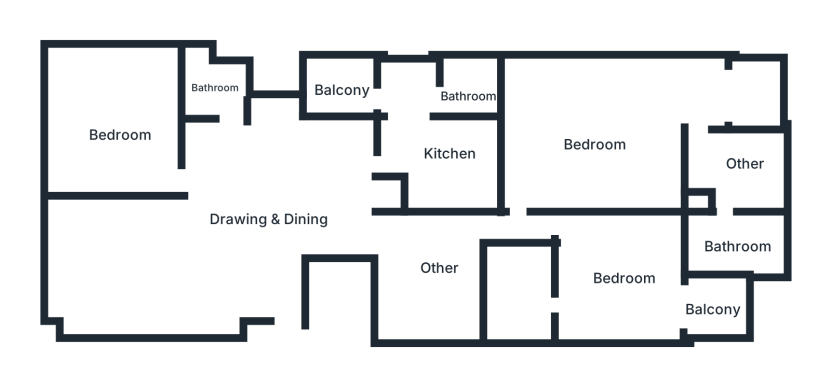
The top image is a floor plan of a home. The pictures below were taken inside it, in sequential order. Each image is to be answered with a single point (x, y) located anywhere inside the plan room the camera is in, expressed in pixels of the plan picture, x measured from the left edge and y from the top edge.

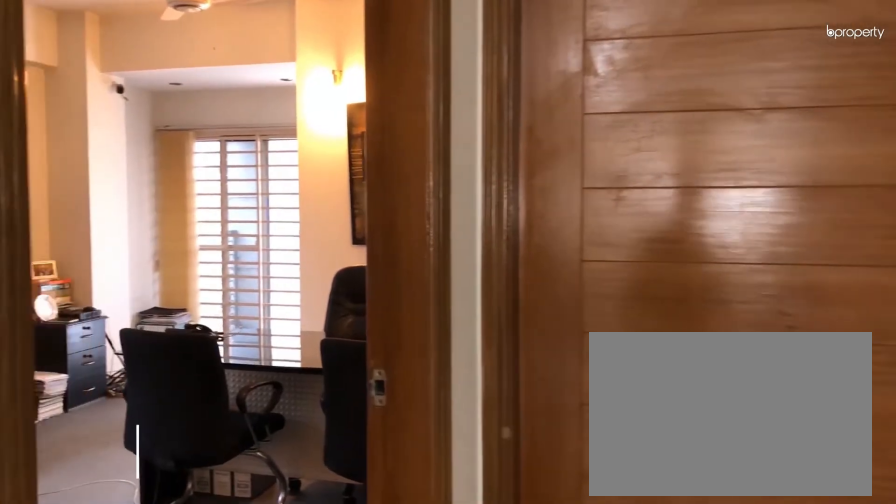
(528, 184)
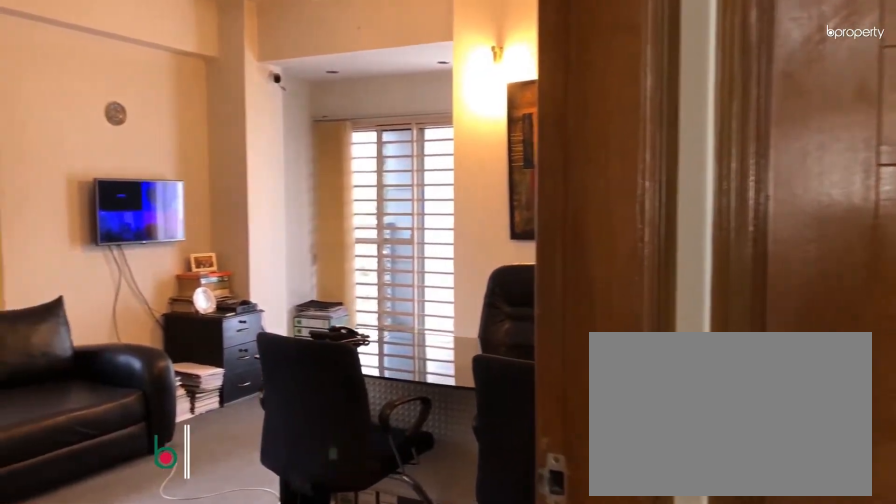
(595, 144)
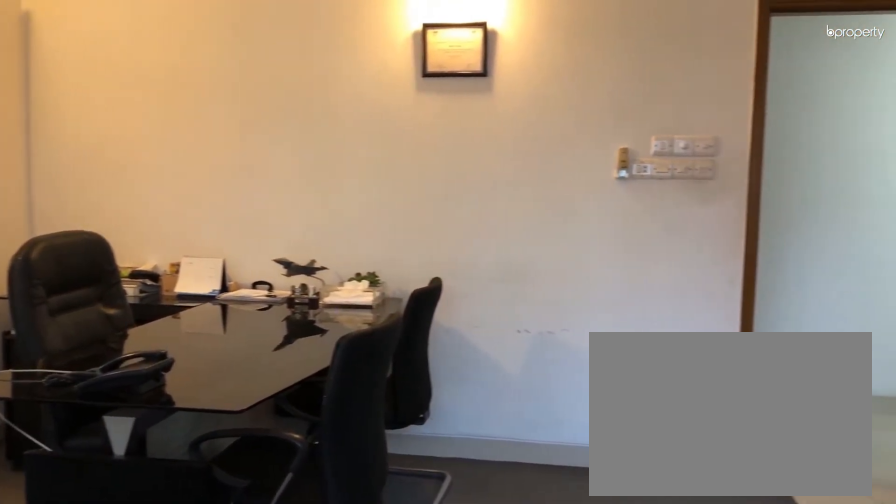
(595, 144)
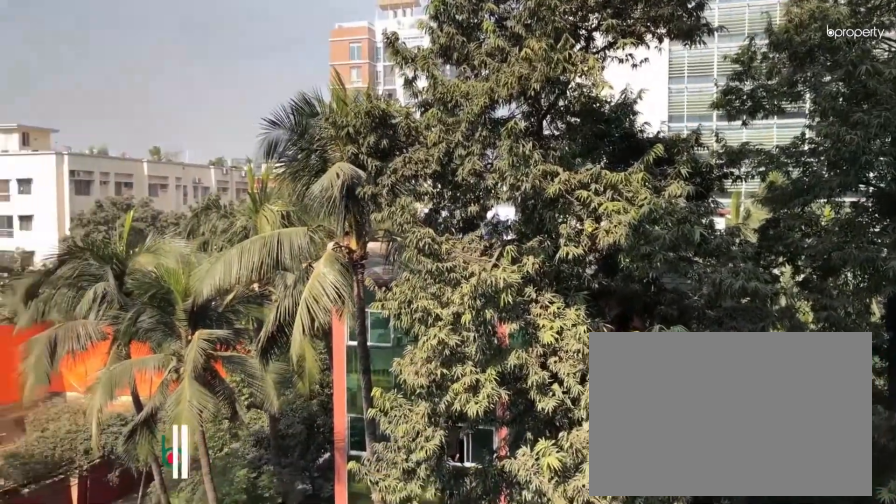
(757, 92)
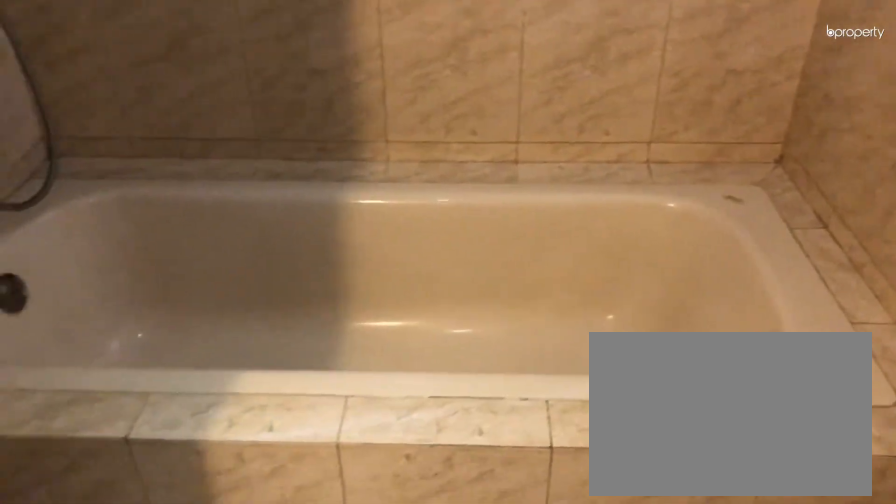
(739, 248)
